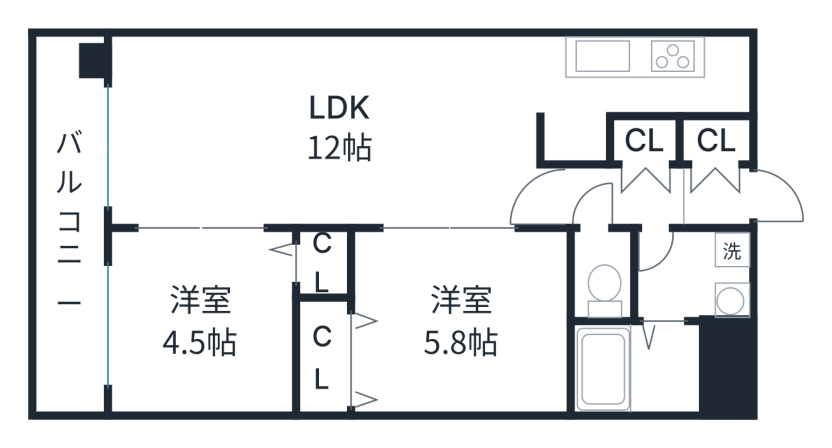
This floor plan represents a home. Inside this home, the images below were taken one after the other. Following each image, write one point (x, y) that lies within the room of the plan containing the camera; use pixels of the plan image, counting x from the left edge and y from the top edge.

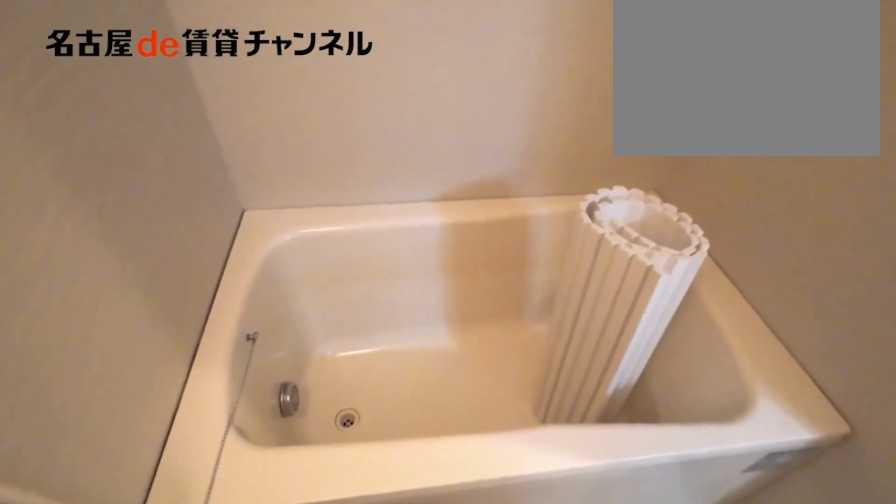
(634, 366)
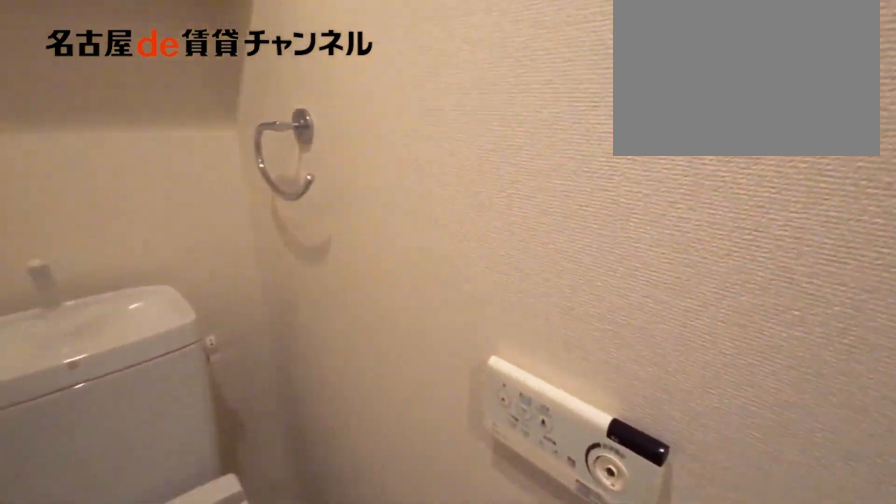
(602, 274)
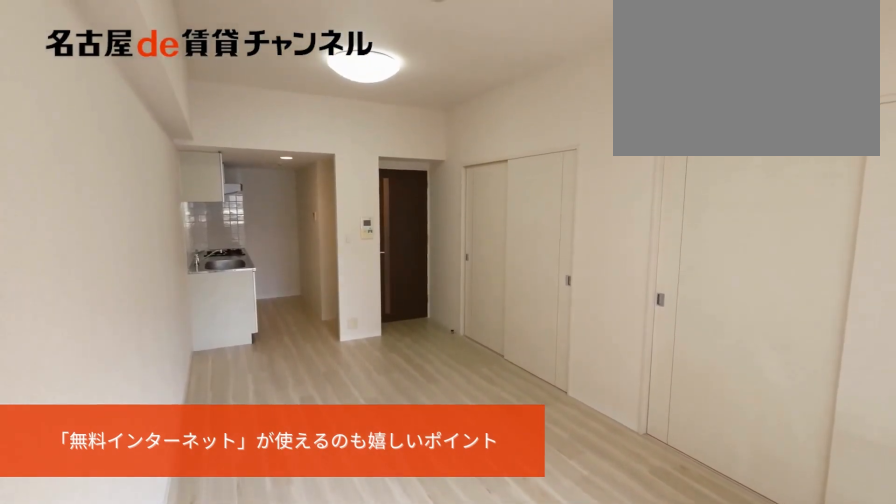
(335, 130)
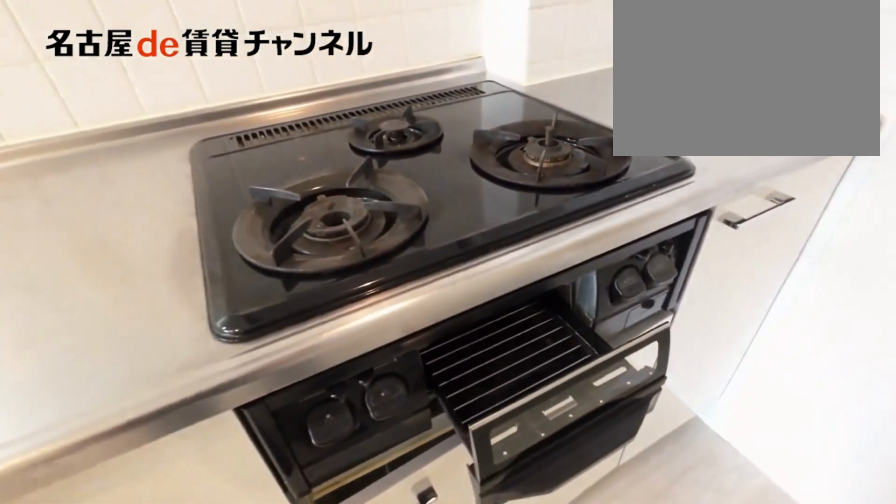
(646, 75)
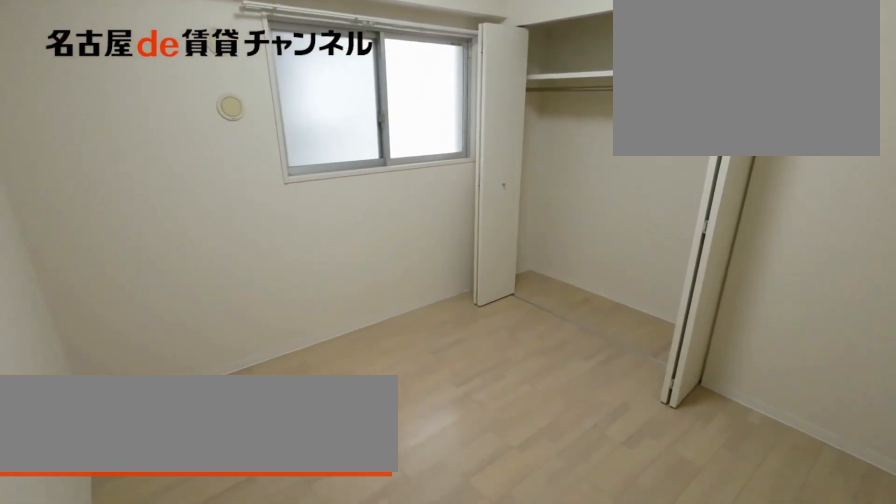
(441, 322)
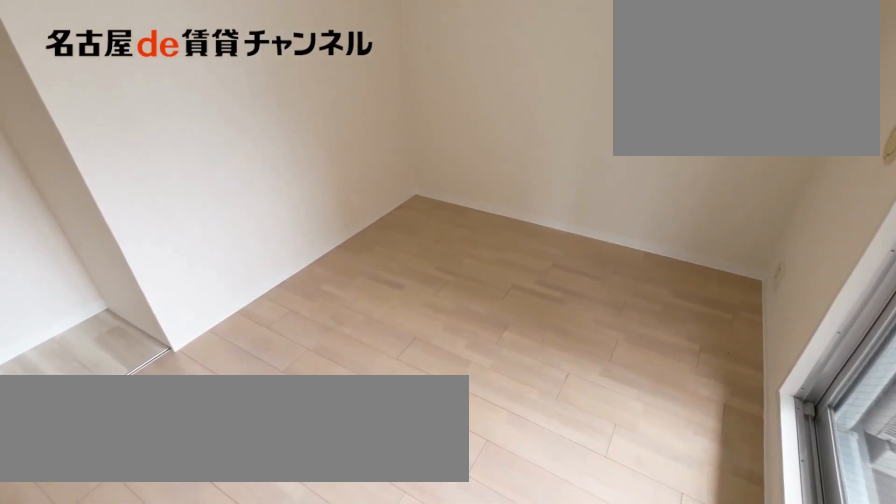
(213, 311)
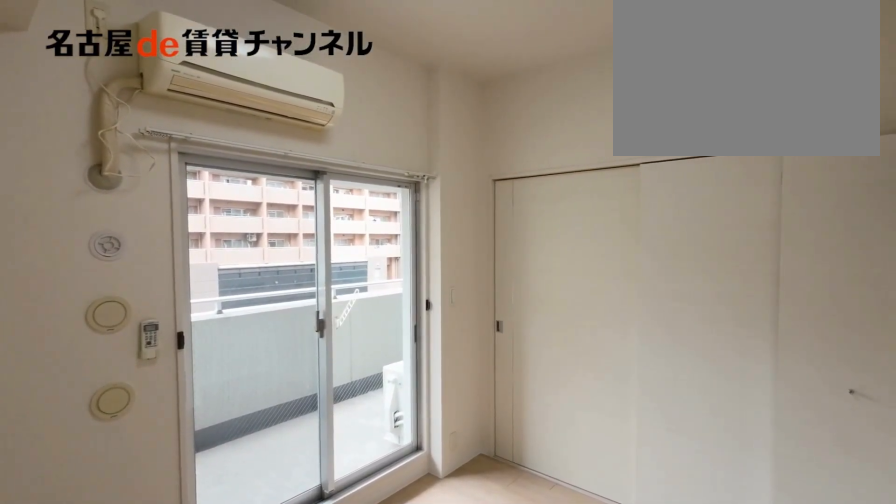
(213, 311)
